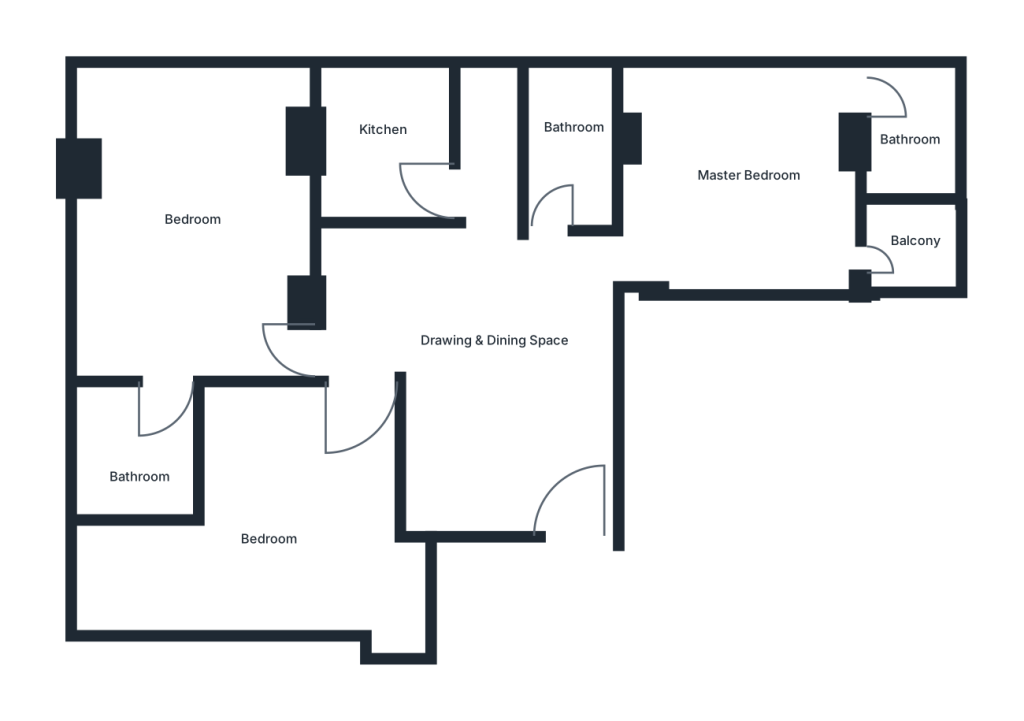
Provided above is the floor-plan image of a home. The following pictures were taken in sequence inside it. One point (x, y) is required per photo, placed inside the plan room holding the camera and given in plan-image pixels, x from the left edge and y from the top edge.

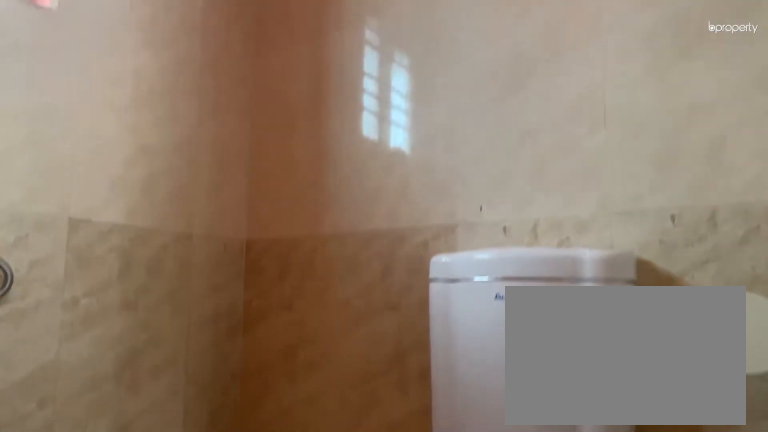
(904, 150)
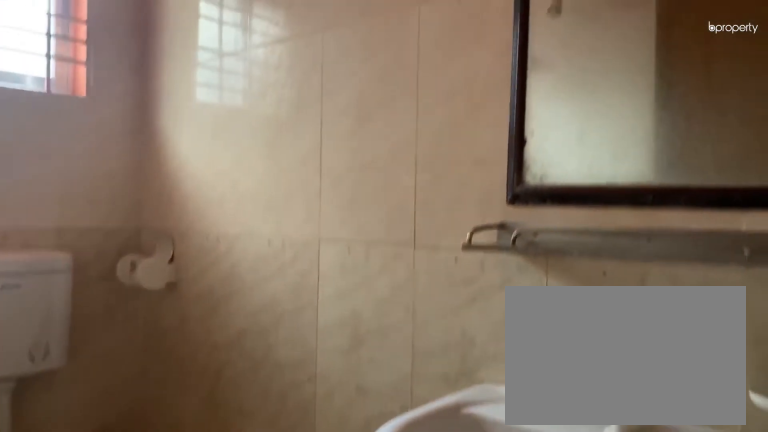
(567, 142)
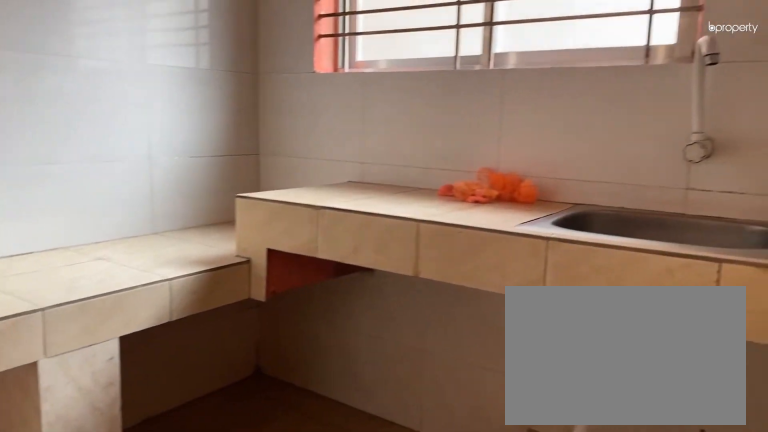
(393, 152)
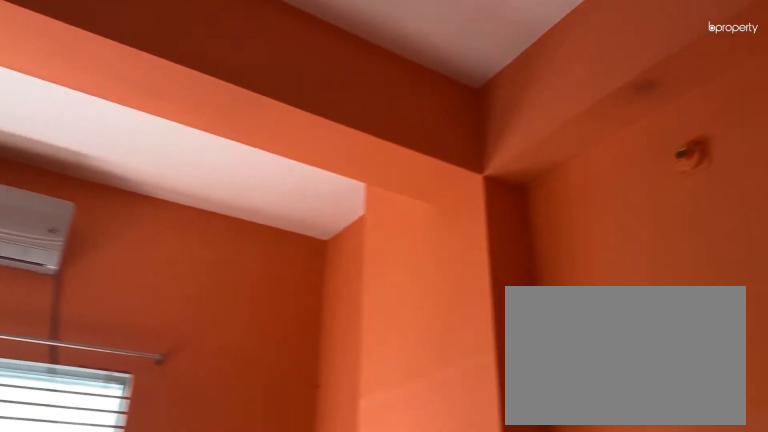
(185, 221)
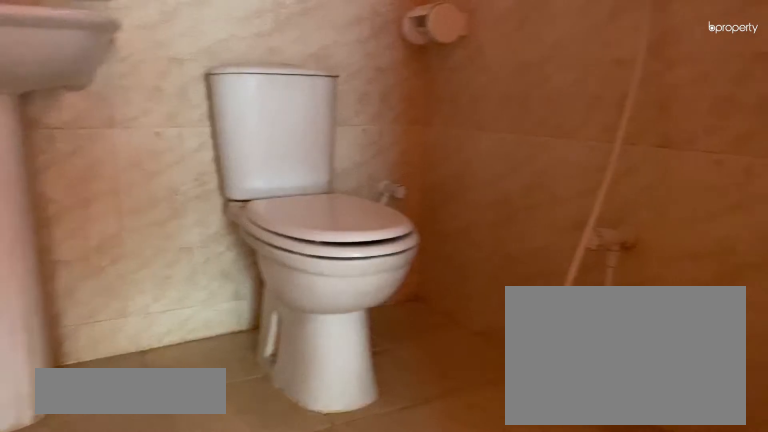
(154, 479)
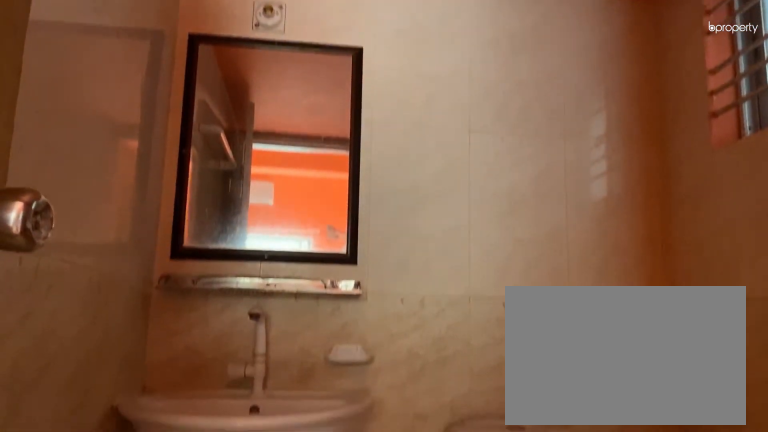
(154, 480)
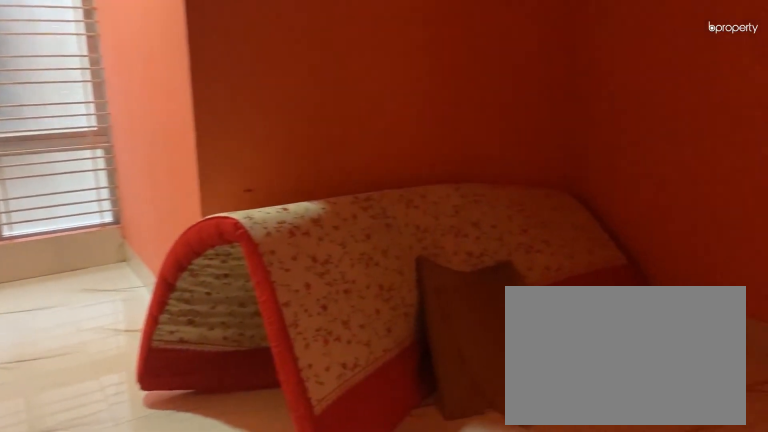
(313, 498)
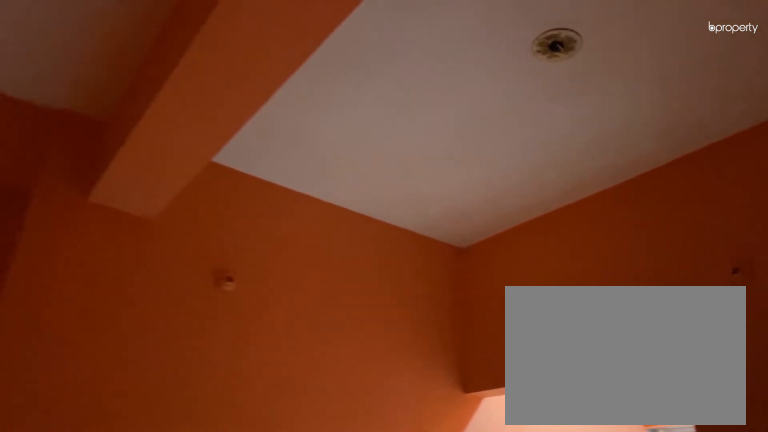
(314, 498)
